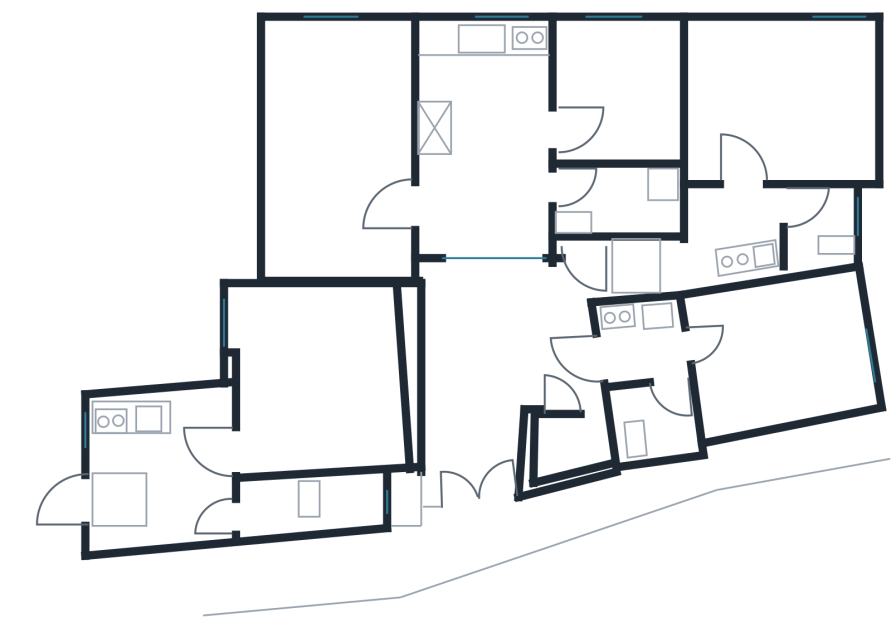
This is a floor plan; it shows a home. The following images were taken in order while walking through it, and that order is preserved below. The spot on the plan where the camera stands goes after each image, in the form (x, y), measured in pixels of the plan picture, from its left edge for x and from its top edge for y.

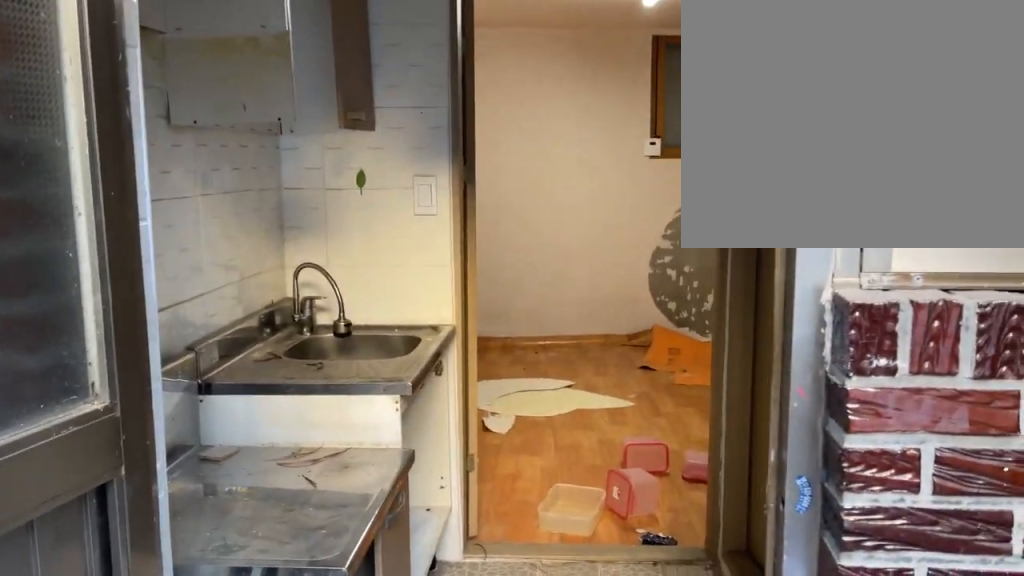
(564, 357)
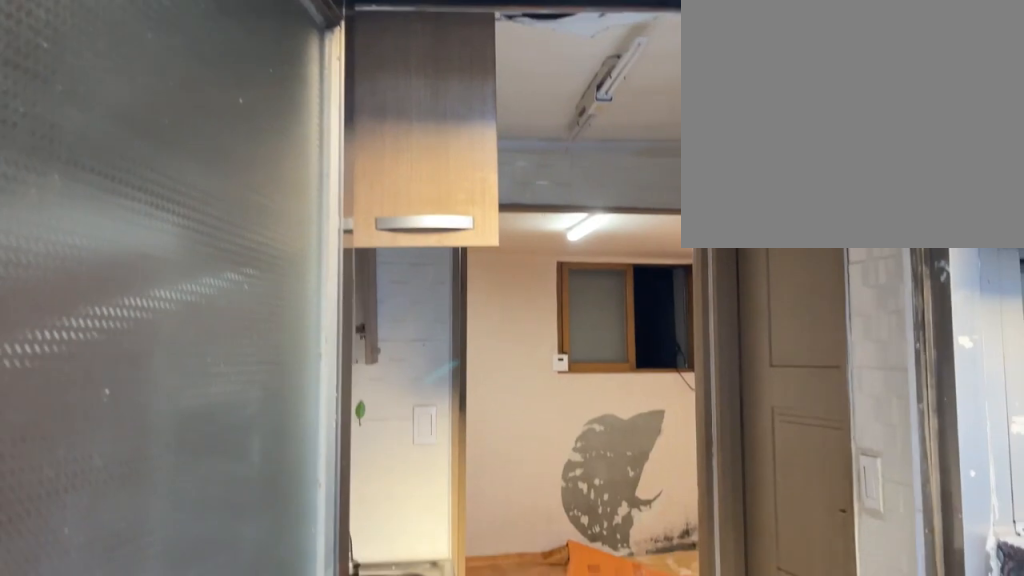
(534, 338)
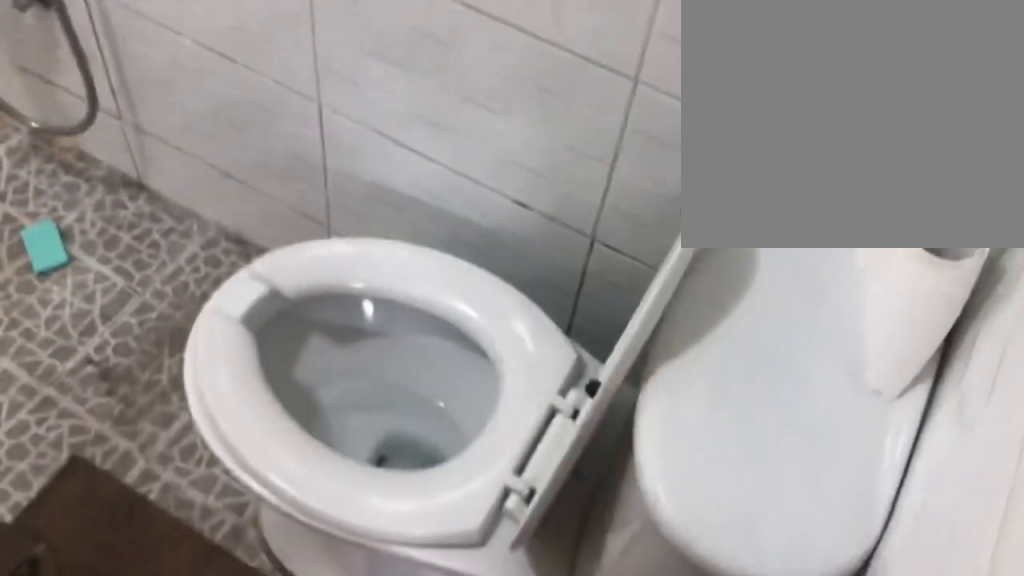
(557, 198)
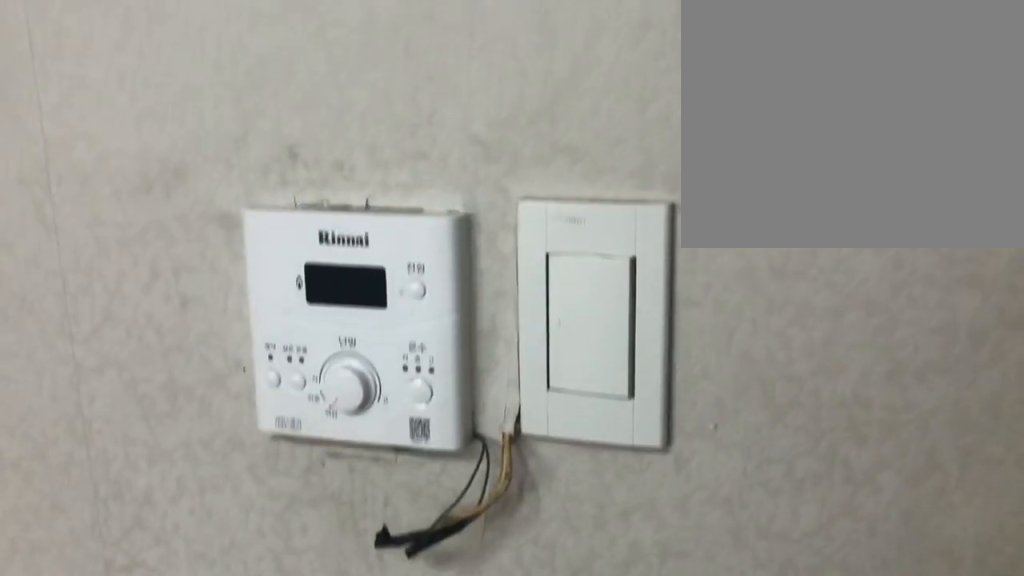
(770, 135)
